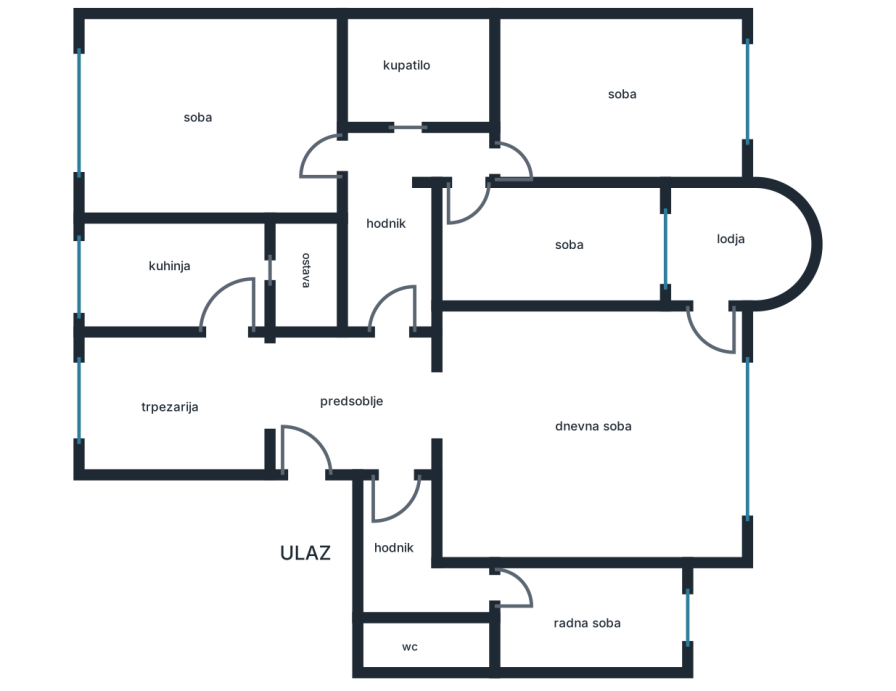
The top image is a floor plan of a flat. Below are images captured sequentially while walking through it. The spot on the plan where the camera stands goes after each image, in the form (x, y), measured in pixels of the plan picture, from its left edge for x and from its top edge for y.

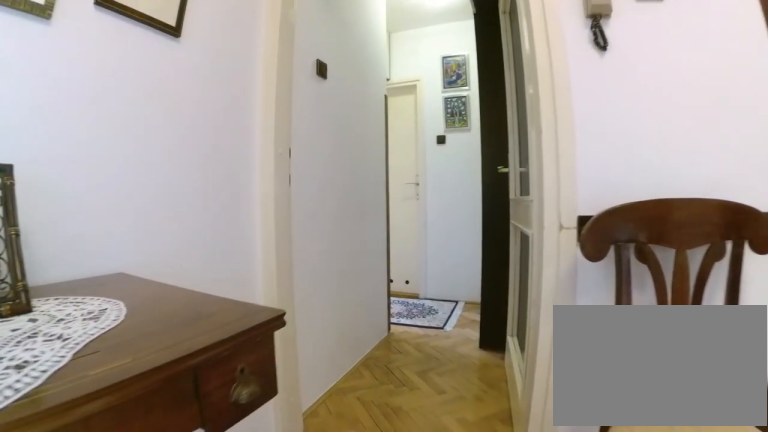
(391, 387)
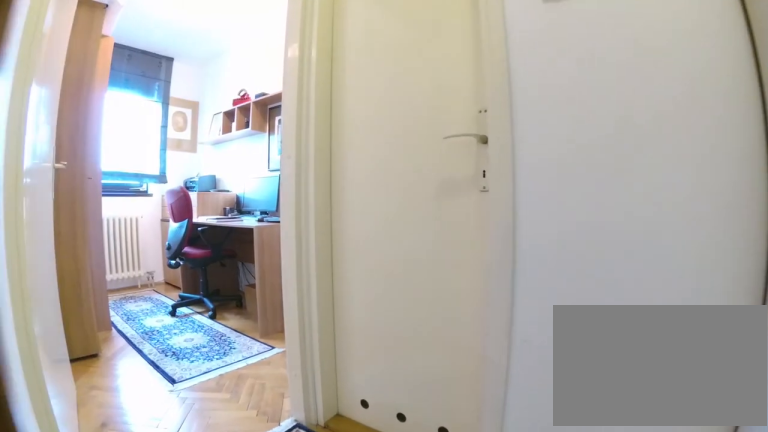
(386, 514)
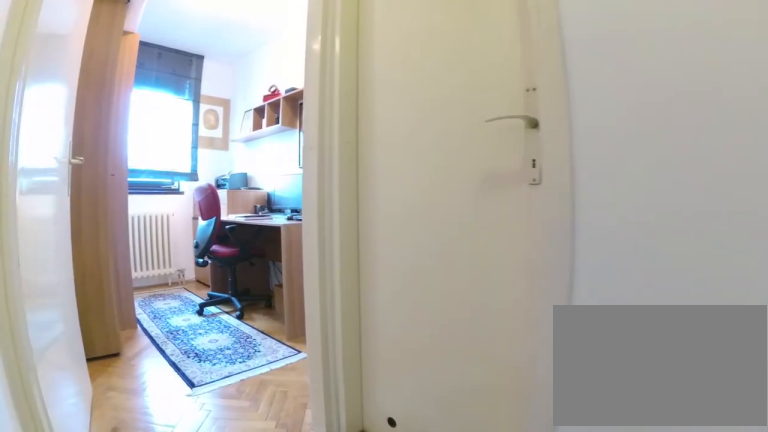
(378, 523)
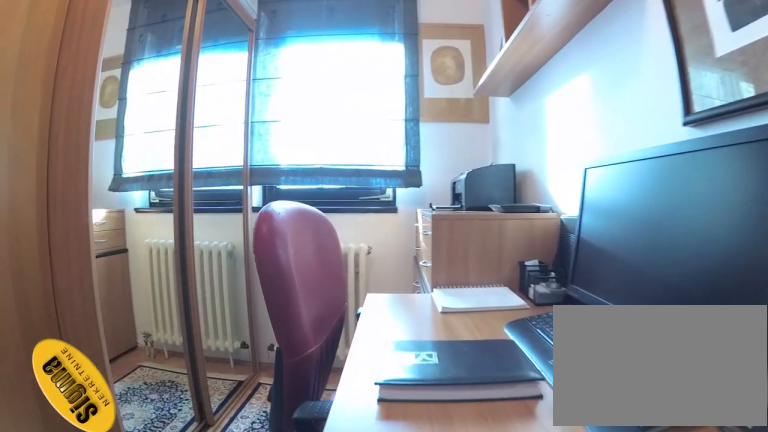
(502, 601)
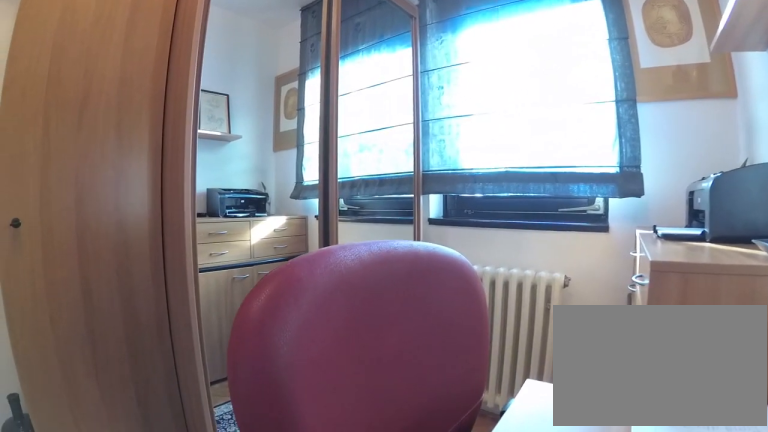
(527, 632)
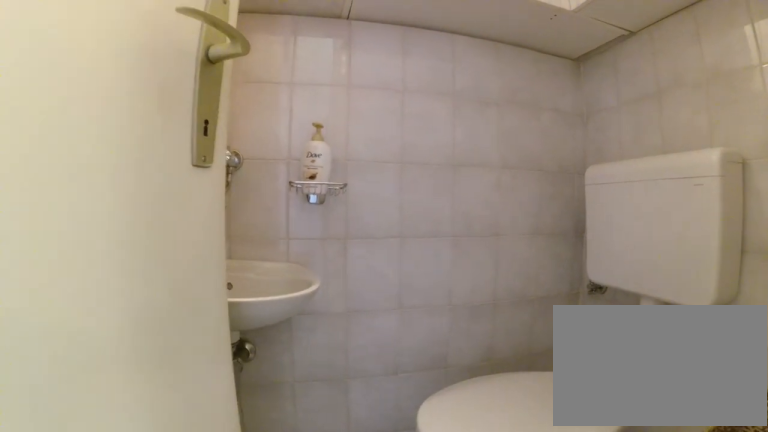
(452, 602)
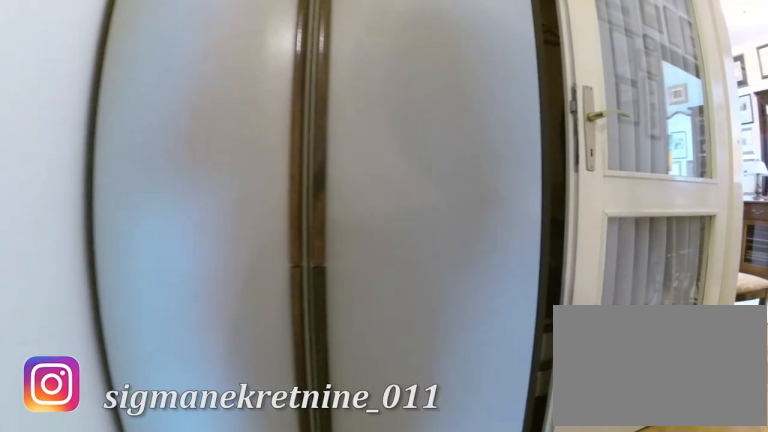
(457, 594)
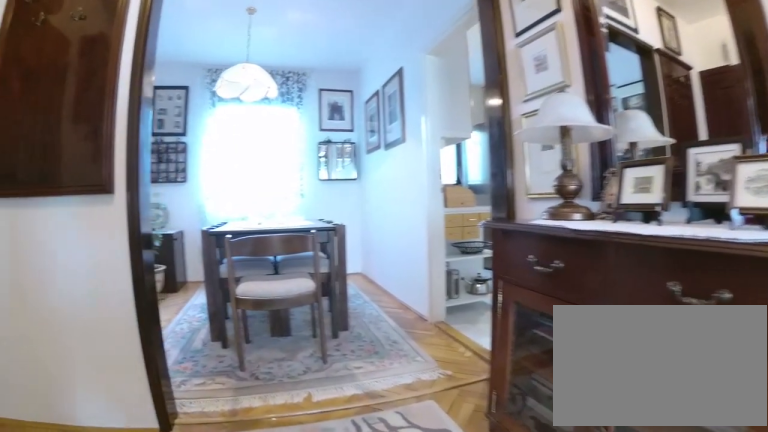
(362, 409)
